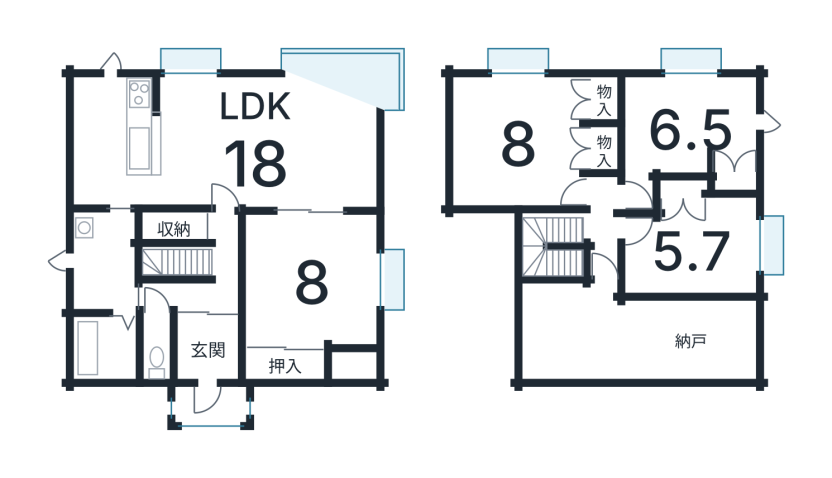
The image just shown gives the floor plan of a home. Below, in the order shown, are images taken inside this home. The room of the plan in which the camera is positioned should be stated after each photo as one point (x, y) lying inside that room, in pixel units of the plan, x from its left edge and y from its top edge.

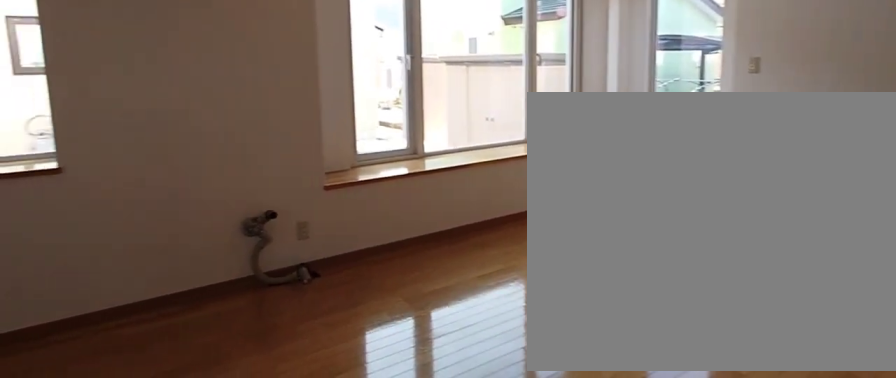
(266, 142)
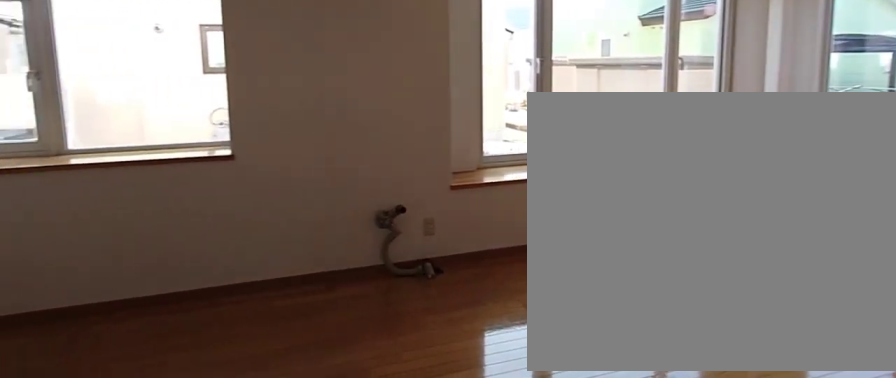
(266, 142)
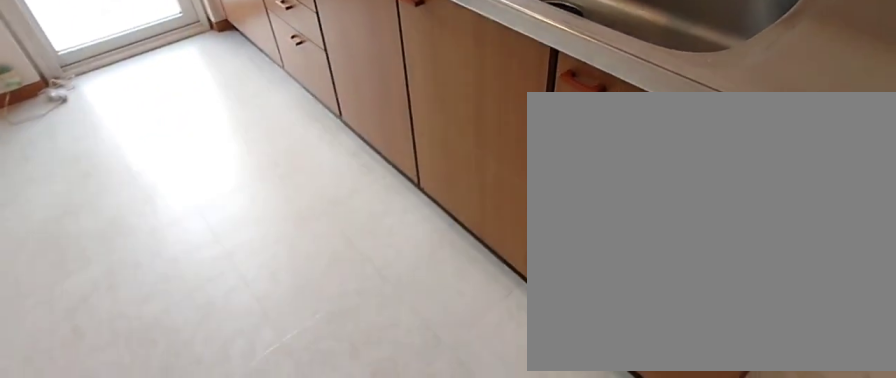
(102, 142)
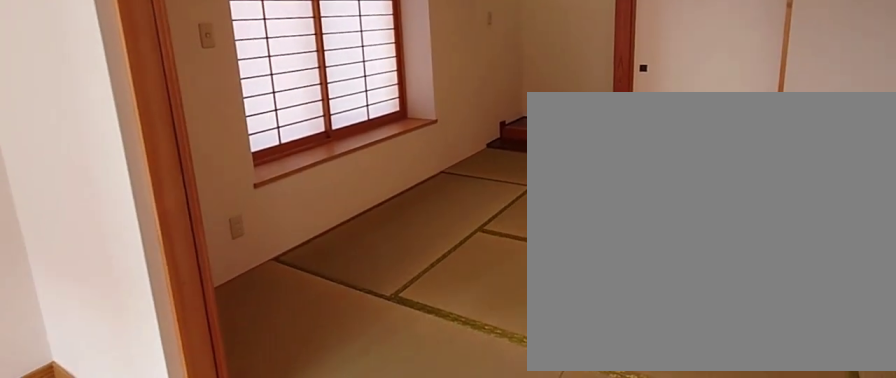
(312, 286)
